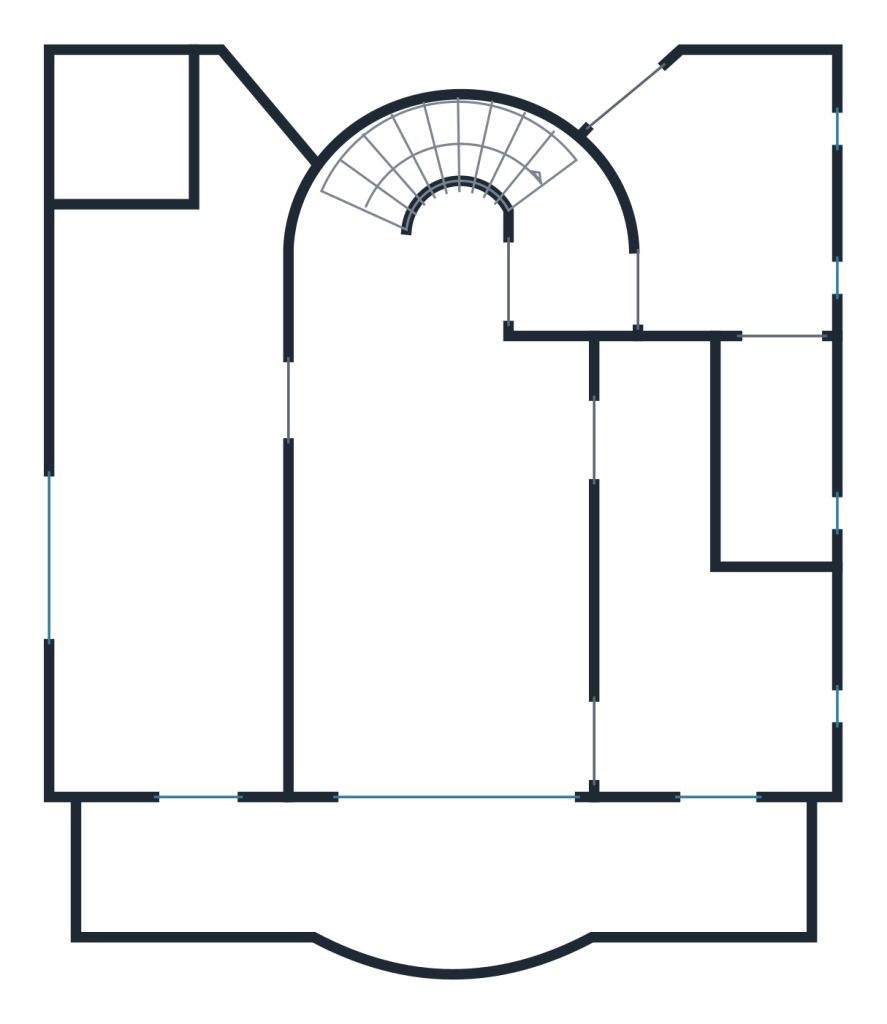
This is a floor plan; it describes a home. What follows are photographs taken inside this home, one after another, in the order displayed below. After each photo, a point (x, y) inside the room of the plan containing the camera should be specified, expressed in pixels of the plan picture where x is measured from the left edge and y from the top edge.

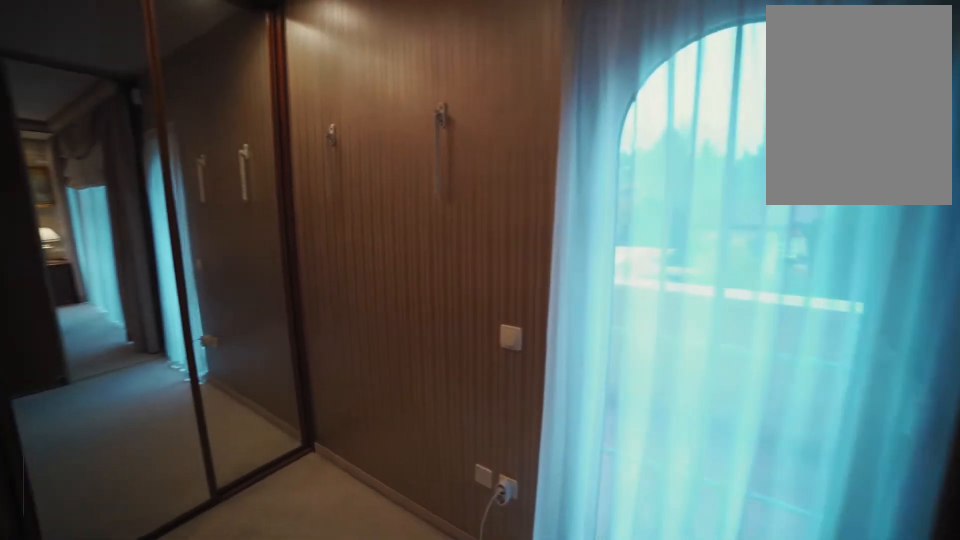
(650, 655)
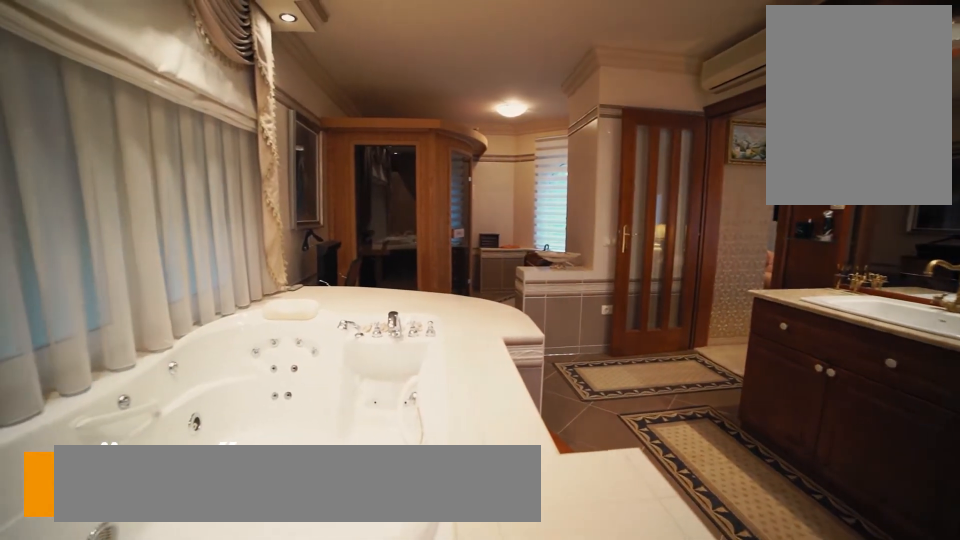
(152, 706)
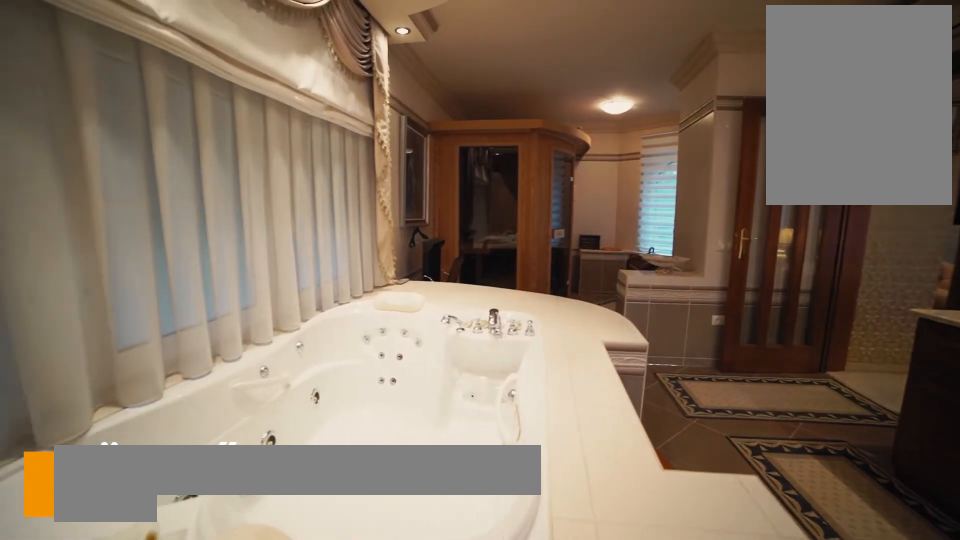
(152, 707)
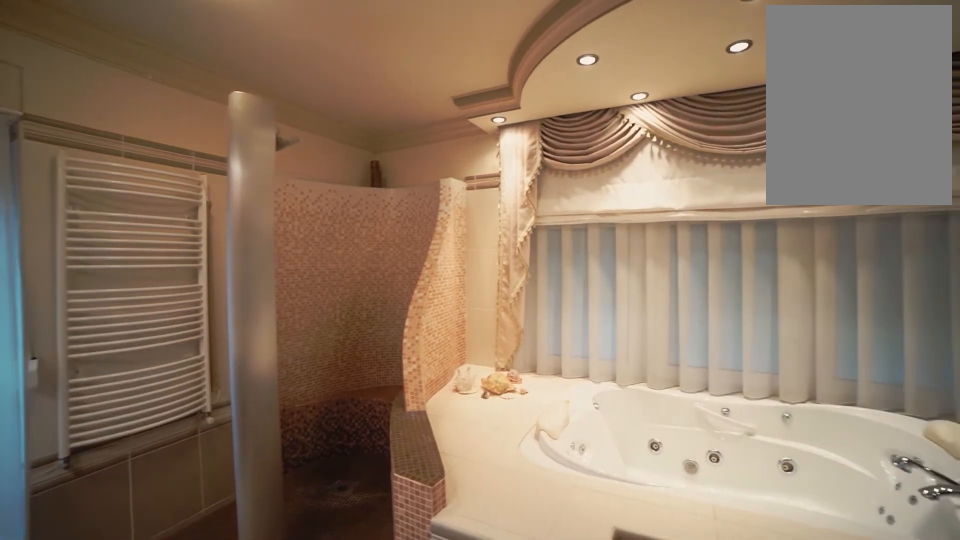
(223, 488)
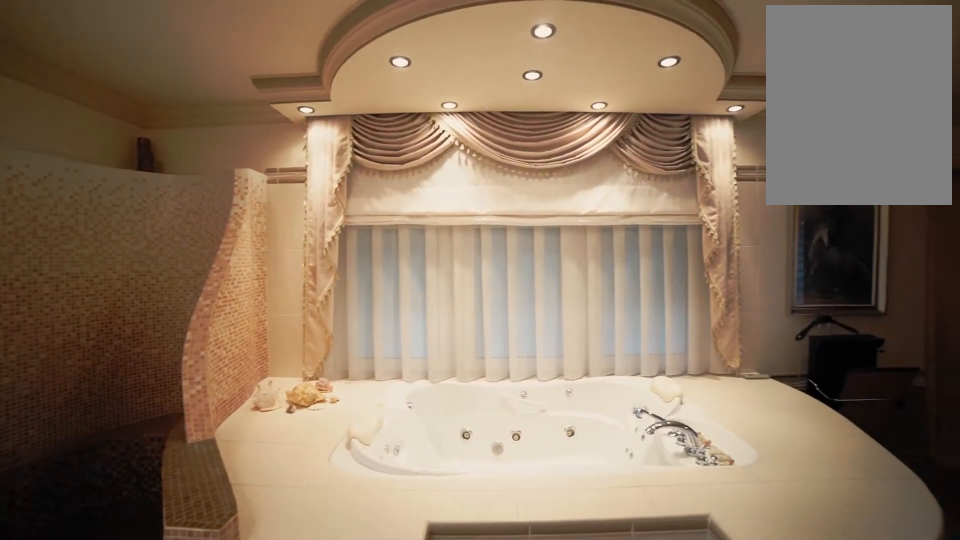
(226, 488)
